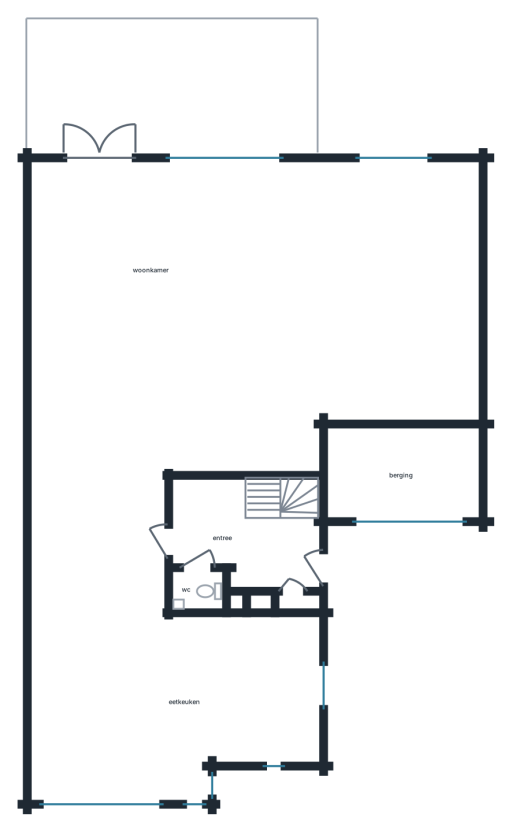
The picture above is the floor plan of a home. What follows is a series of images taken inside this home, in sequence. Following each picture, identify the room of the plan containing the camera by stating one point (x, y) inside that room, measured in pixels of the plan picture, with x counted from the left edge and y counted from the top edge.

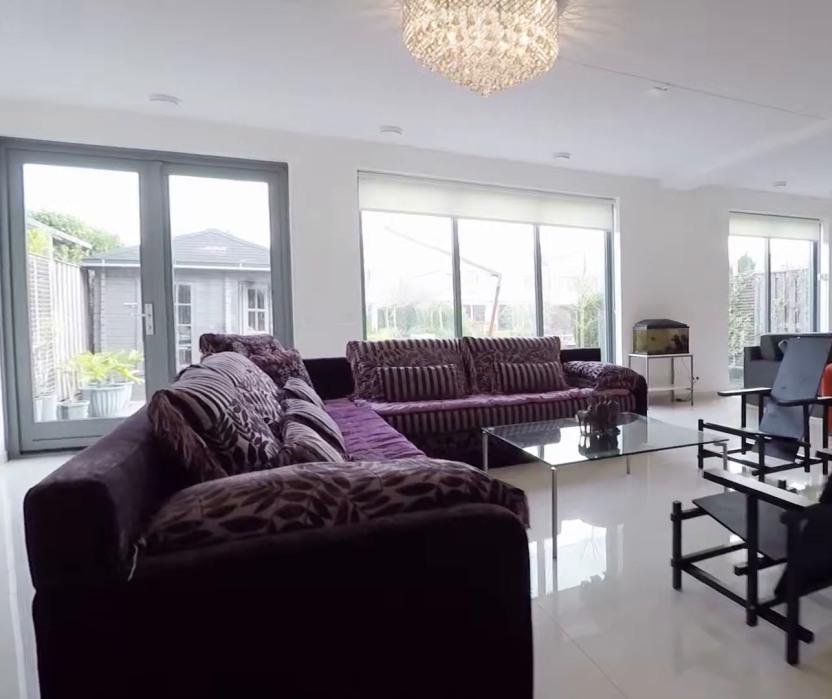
(233, 327)
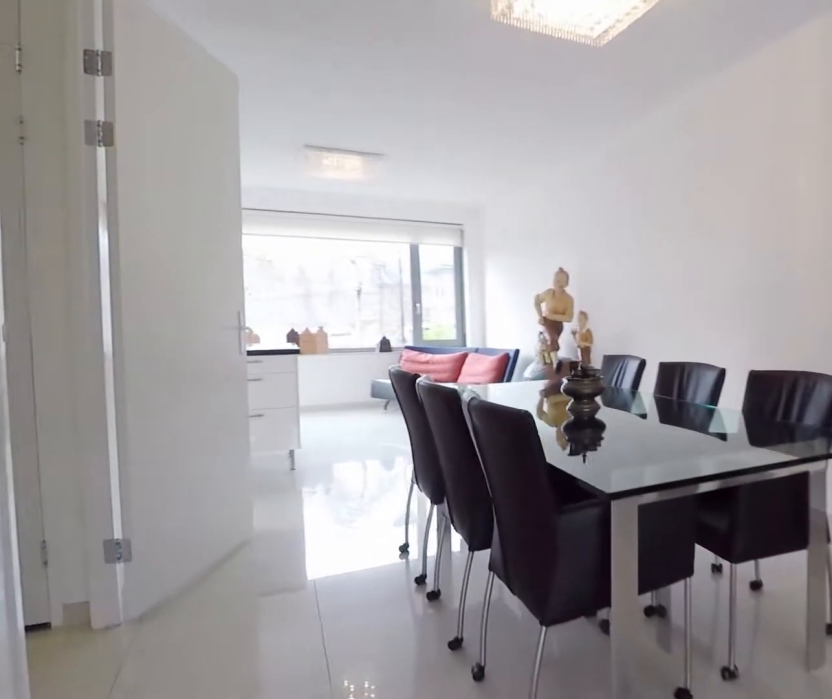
(233, 327)
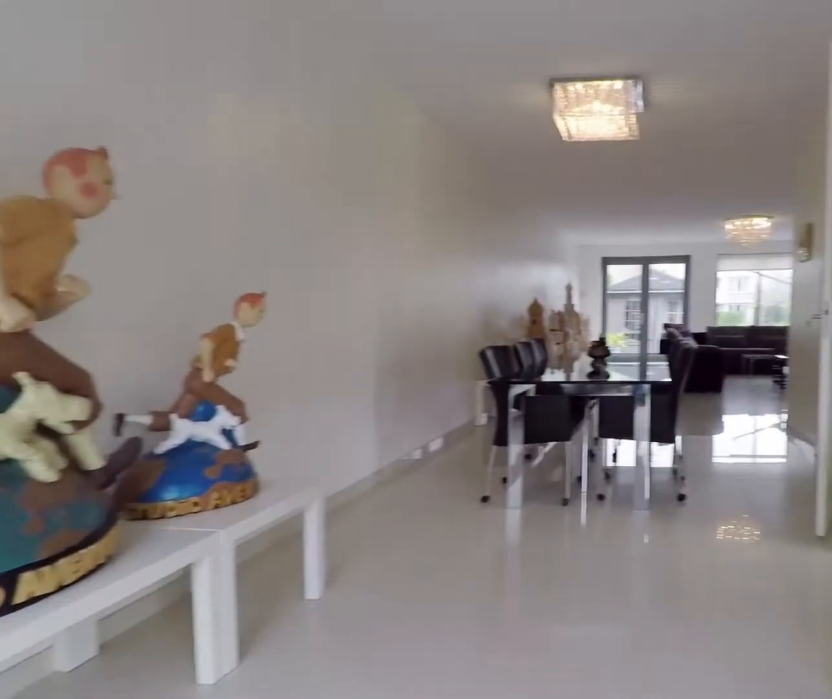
(166, 702)
